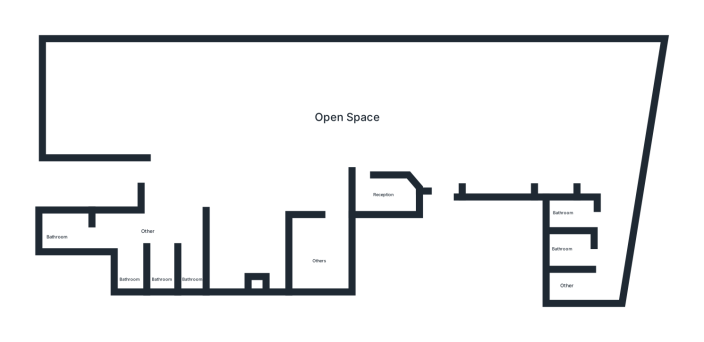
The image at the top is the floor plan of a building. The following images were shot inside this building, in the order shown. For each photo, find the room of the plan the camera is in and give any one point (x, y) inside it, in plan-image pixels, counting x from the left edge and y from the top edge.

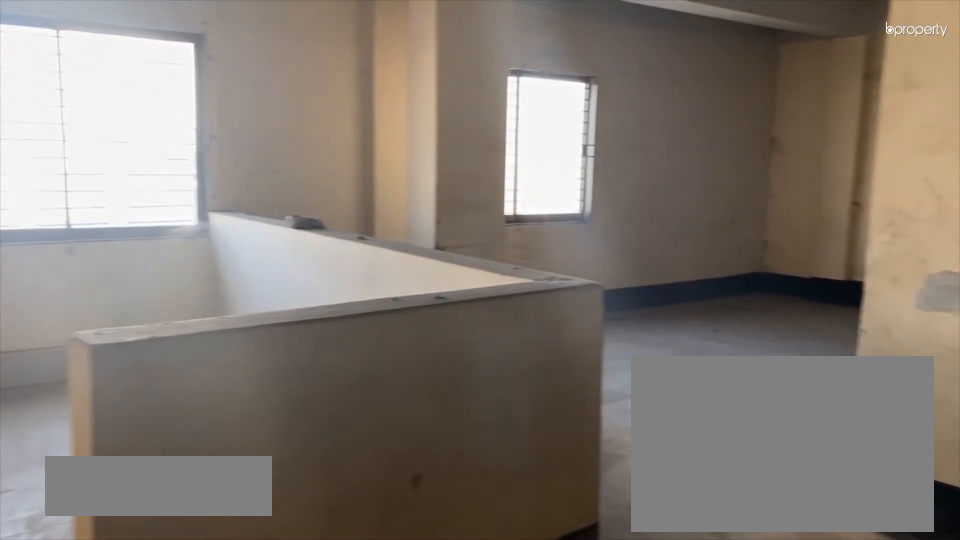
(307, 164)
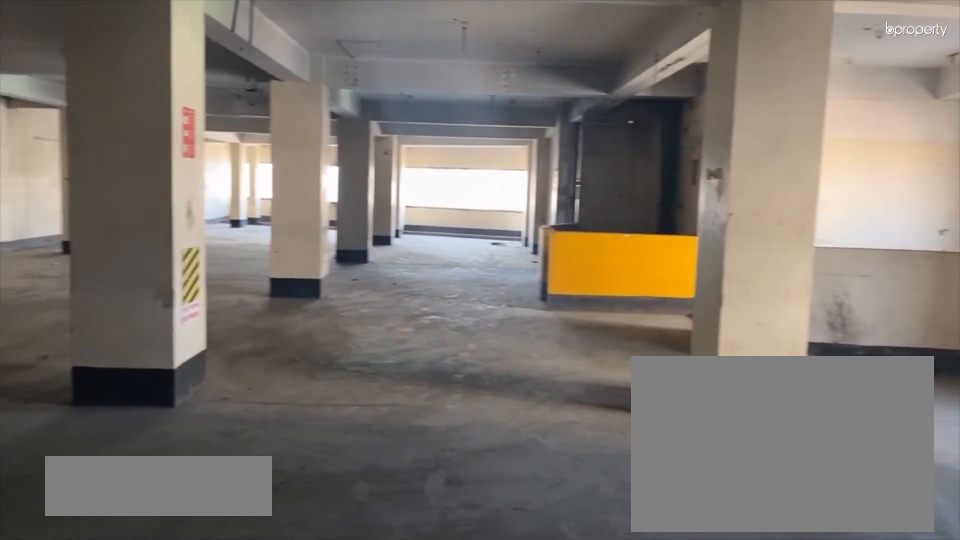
(218, 158)
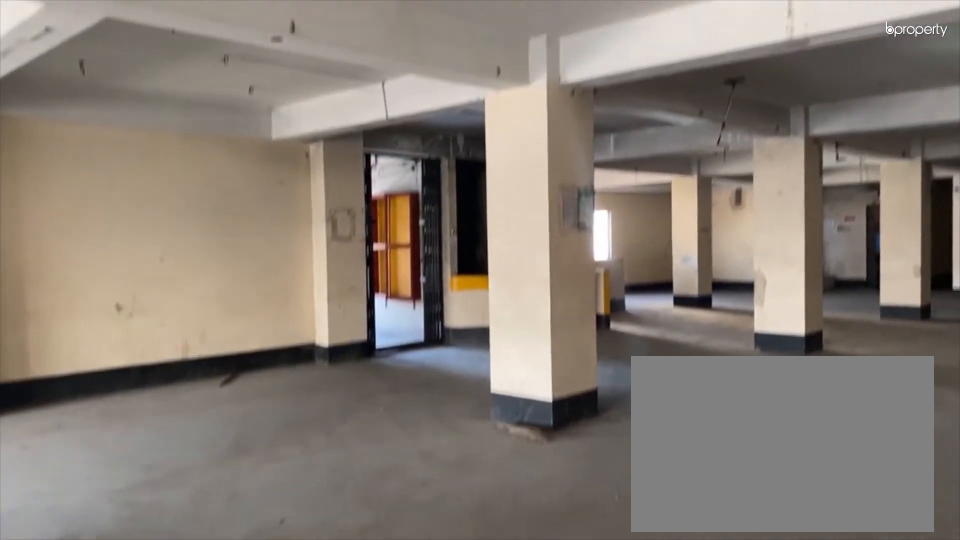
(563, 105)
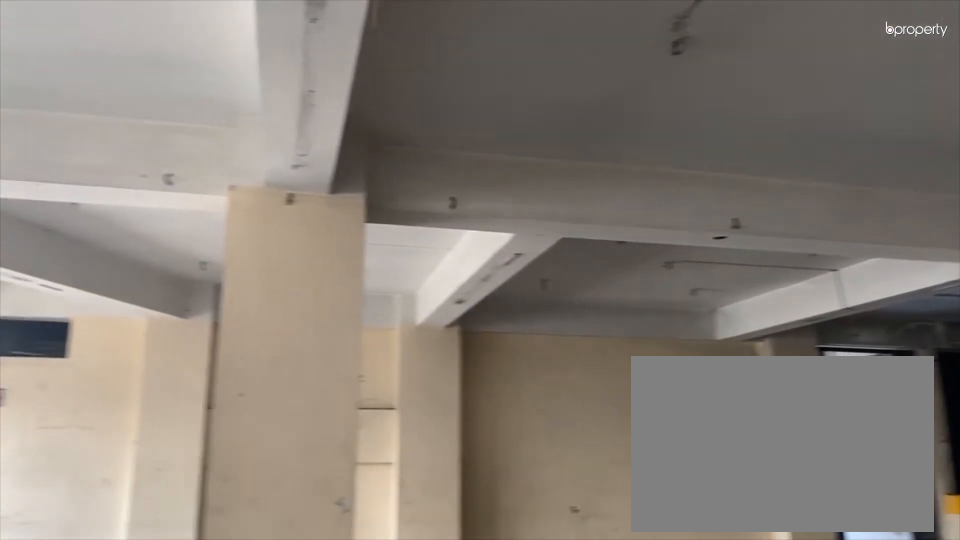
(564, 105)
